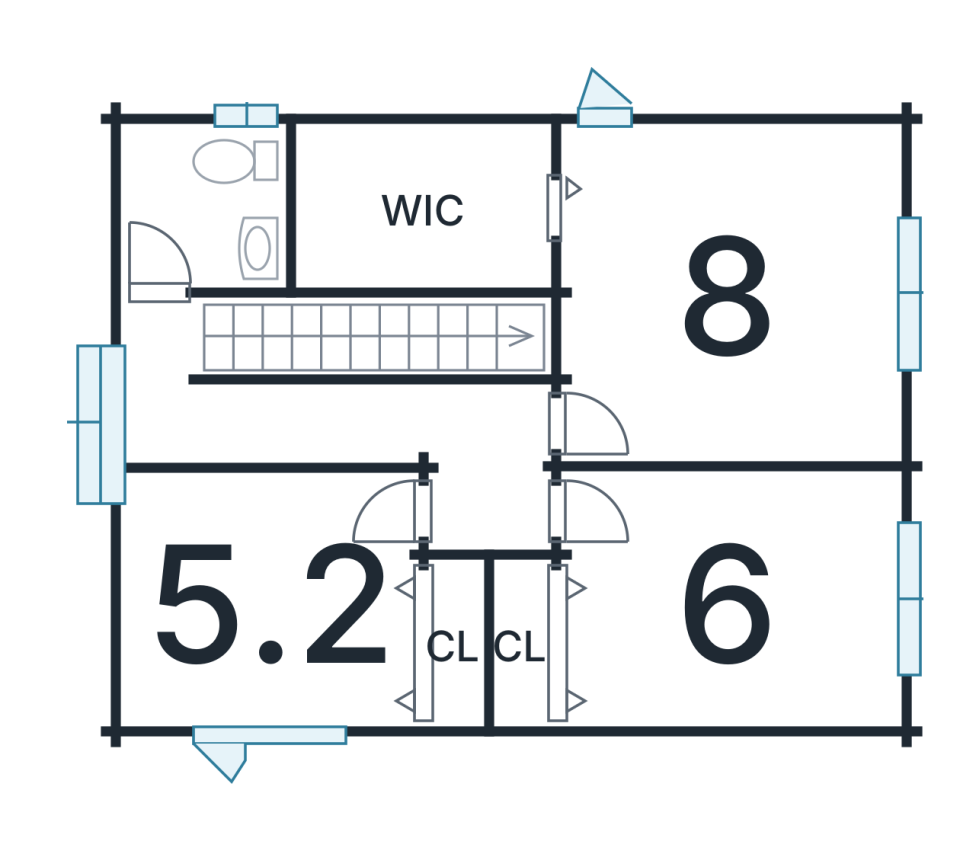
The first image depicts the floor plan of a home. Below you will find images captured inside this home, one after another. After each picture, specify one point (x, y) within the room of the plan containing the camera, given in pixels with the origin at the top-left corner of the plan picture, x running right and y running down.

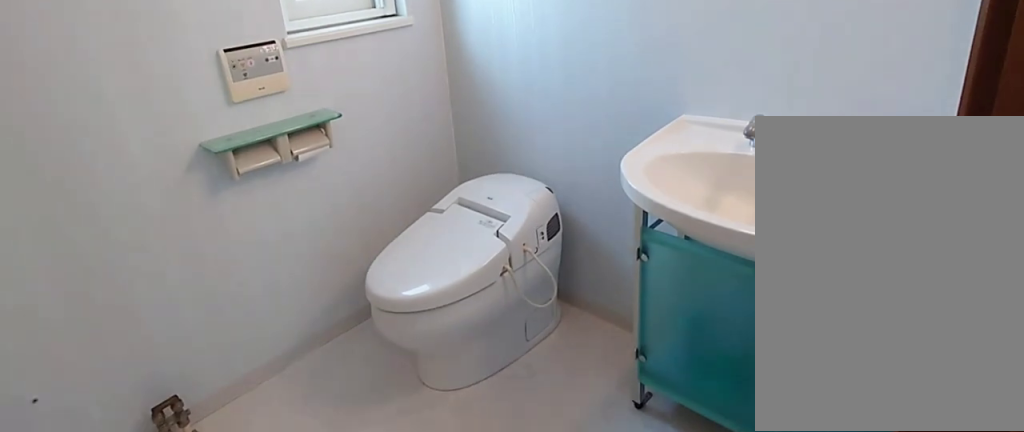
(194, 209)
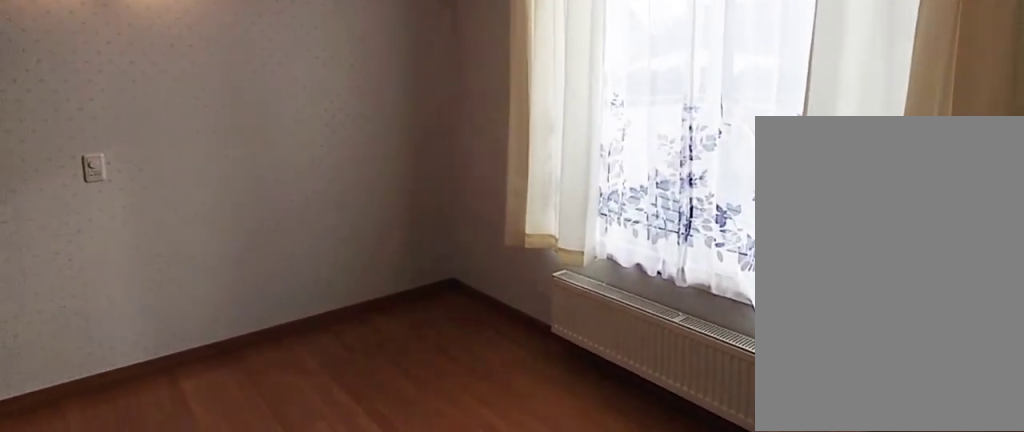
(722, 318)
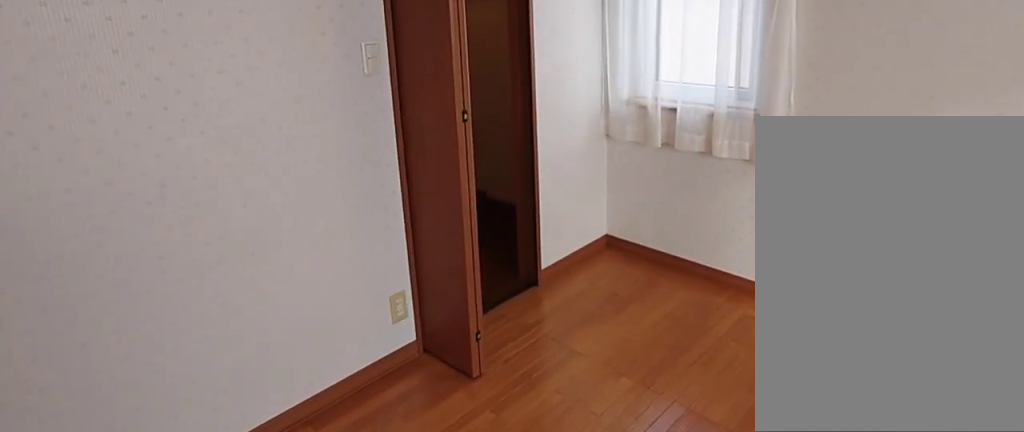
(722, 318)
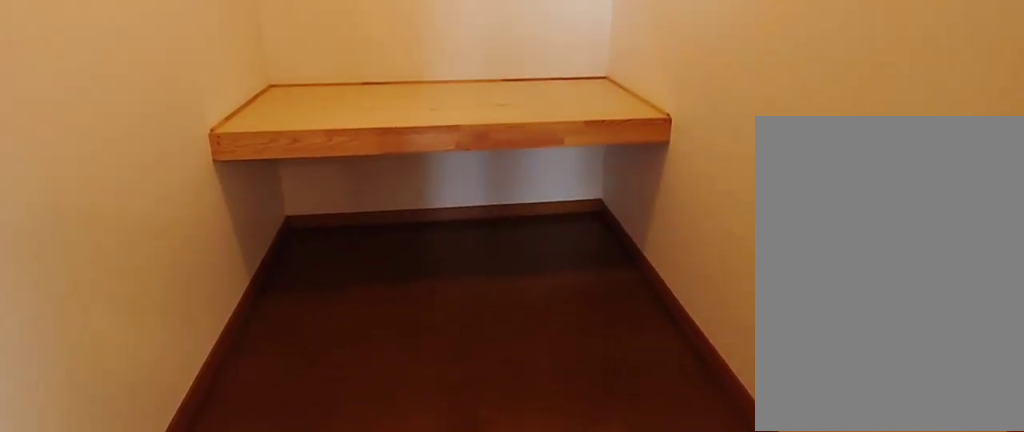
(426, 219)
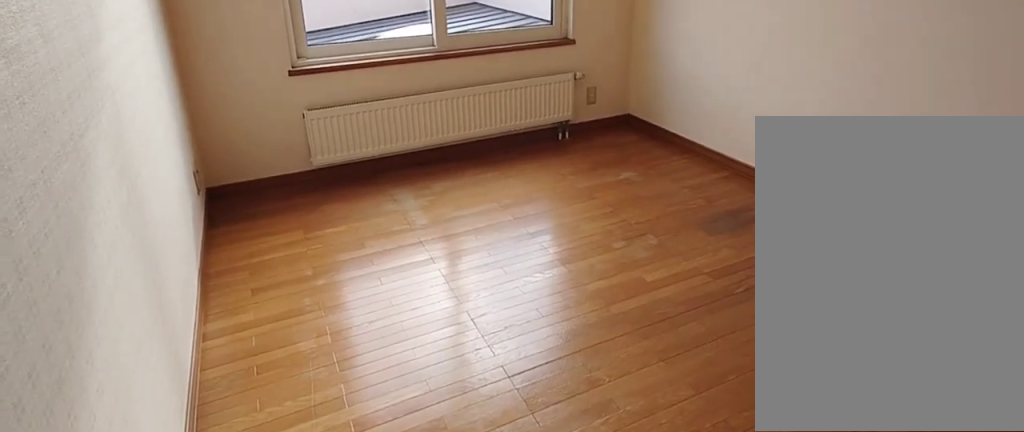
(730, 607)
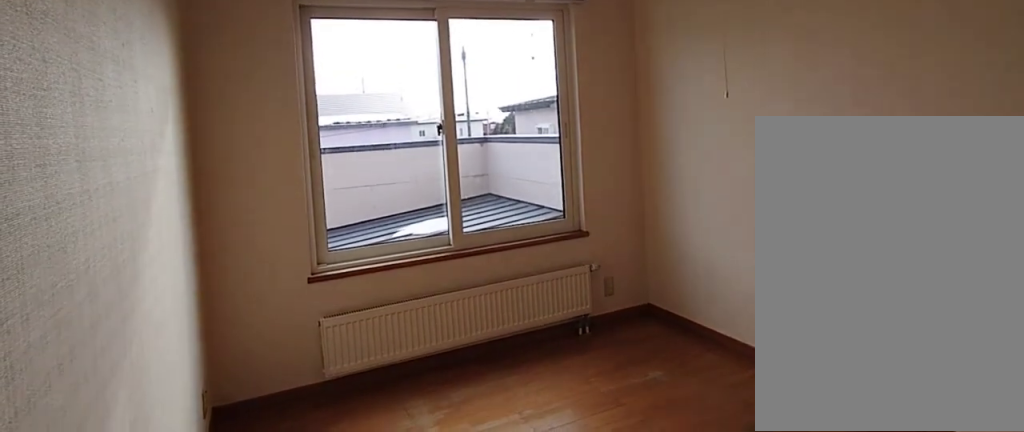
(730, 607)
